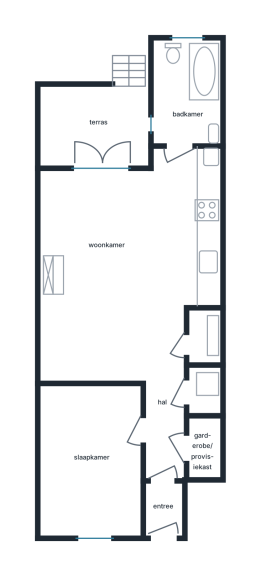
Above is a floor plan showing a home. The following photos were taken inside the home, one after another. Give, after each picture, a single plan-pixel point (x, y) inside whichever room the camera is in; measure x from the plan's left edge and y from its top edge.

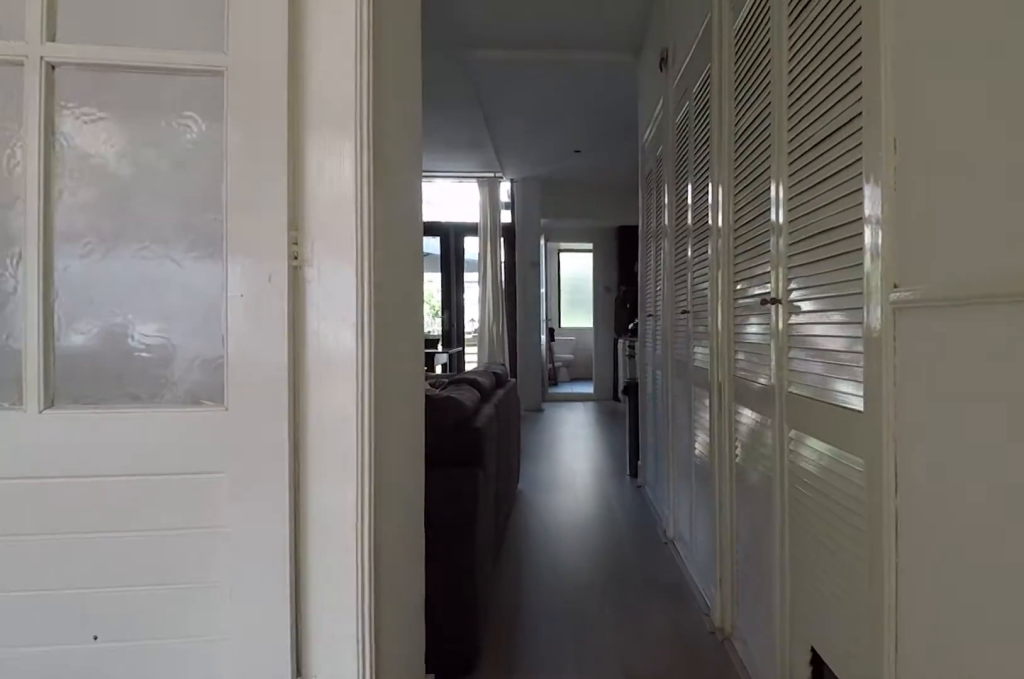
(164, 456)
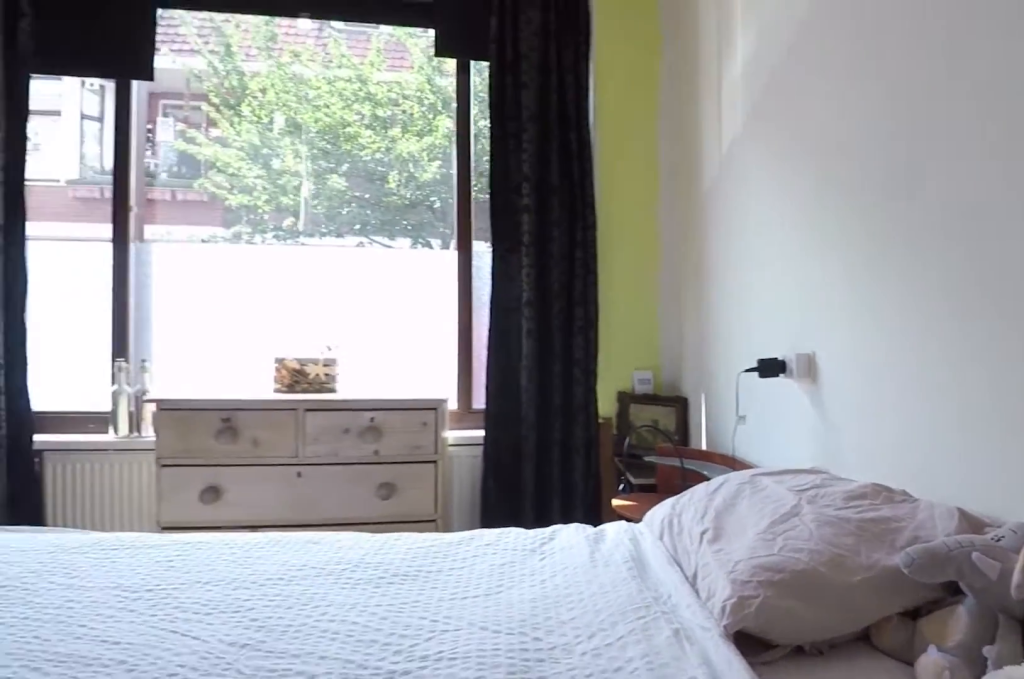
(91, 460)
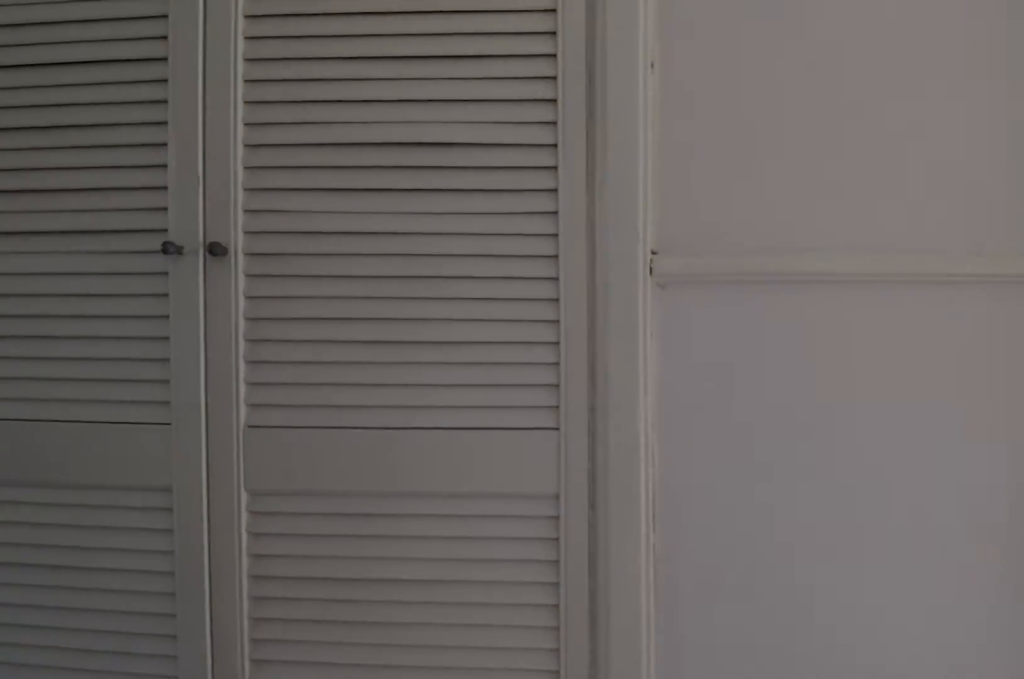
(164, 457)
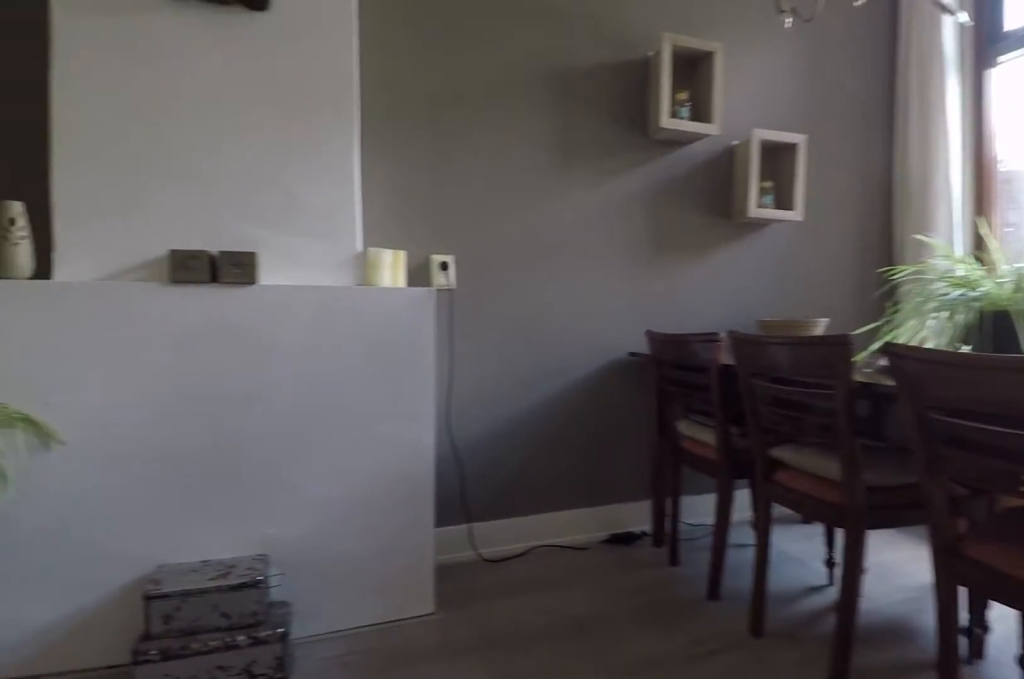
(112, 345)
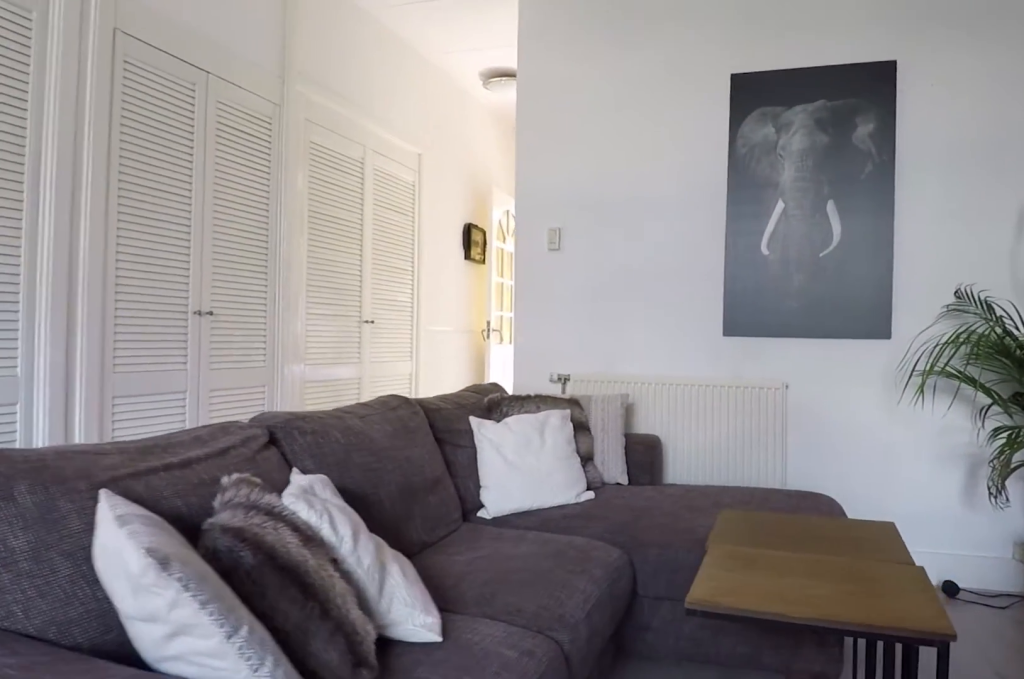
(112, 345)
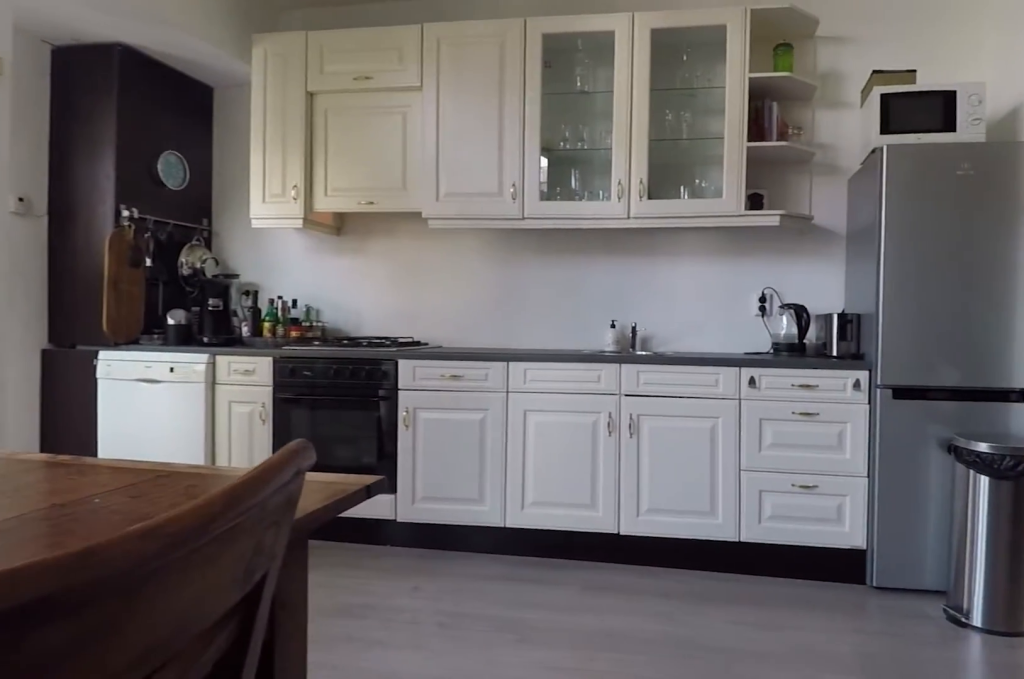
(136, 234)
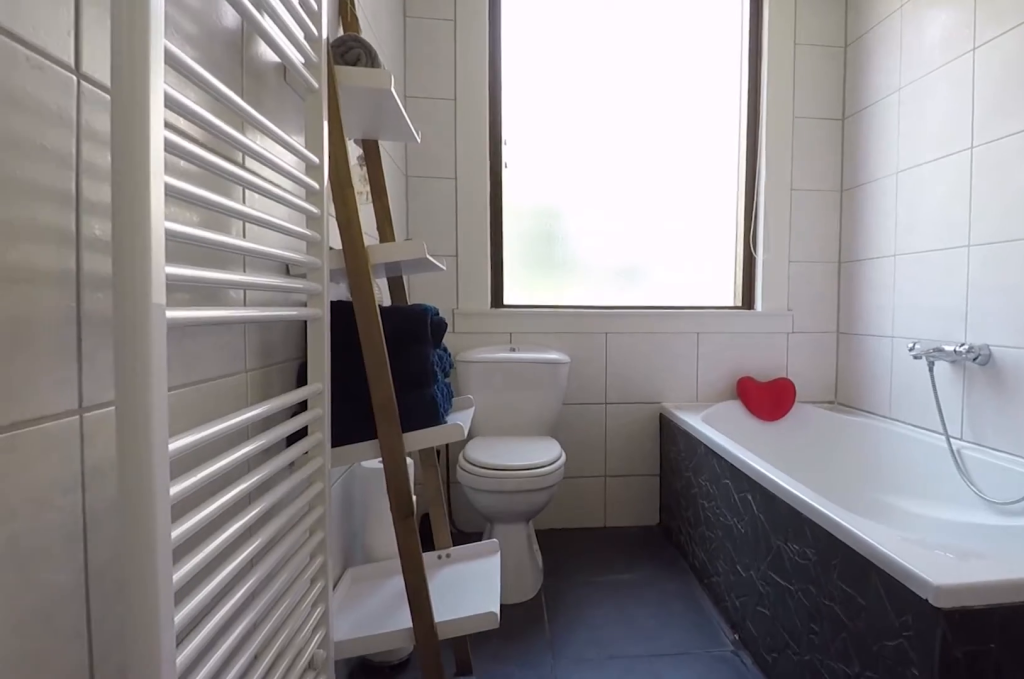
(189, 93)
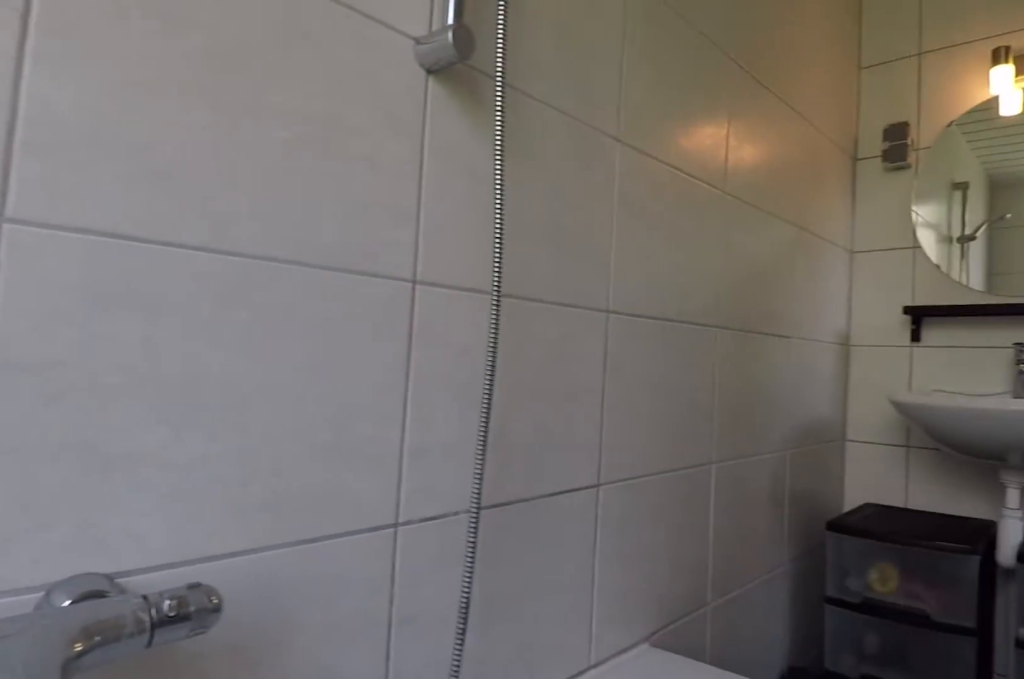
(189, 93)
